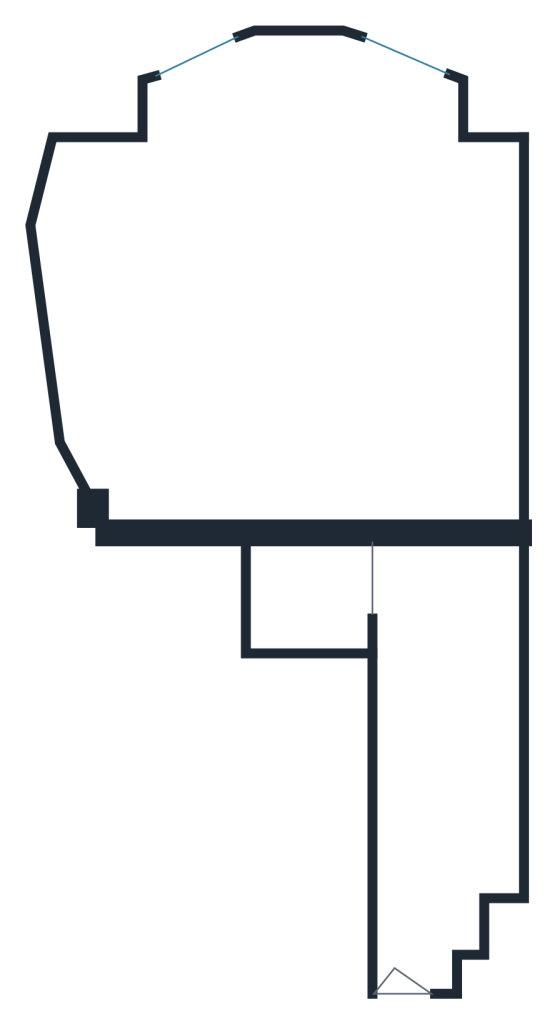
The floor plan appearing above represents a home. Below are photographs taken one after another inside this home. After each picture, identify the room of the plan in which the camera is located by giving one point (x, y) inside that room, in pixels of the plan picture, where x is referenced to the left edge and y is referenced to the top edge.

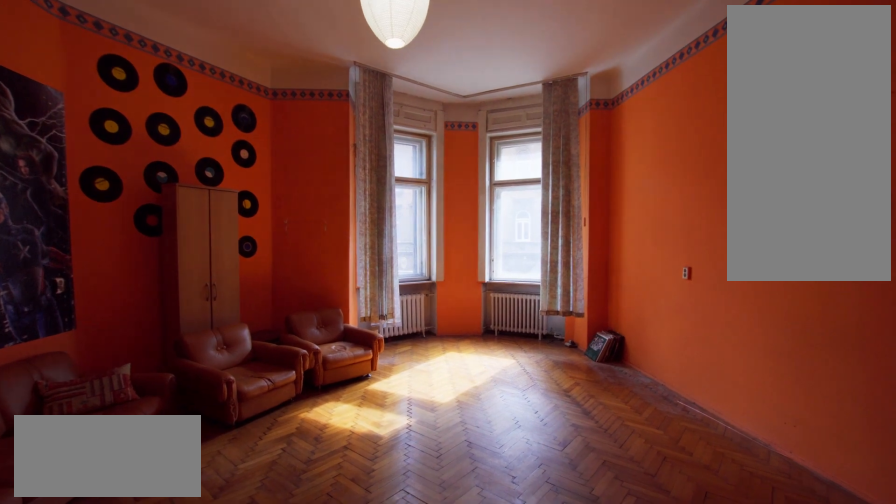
(291, 281)
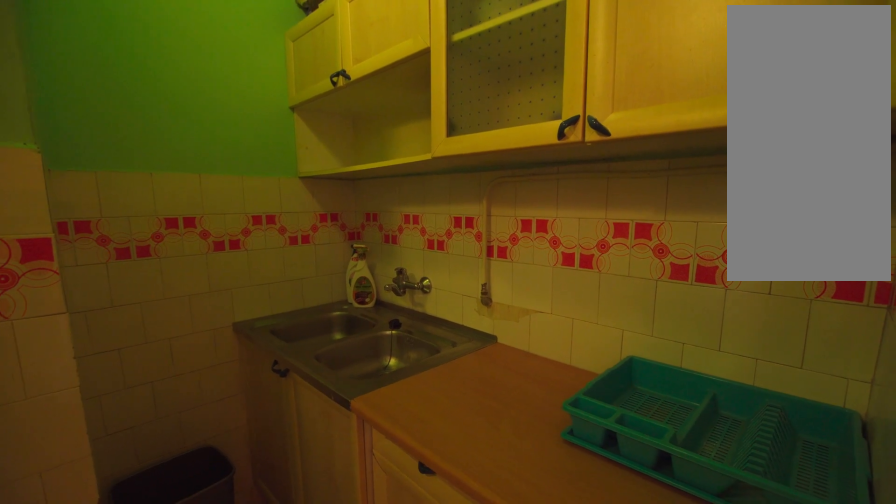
(307, 594)
